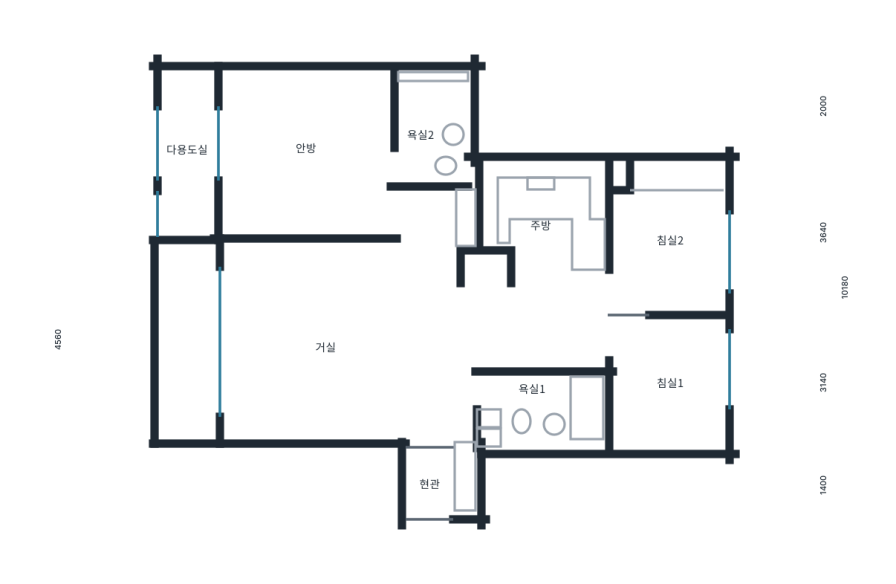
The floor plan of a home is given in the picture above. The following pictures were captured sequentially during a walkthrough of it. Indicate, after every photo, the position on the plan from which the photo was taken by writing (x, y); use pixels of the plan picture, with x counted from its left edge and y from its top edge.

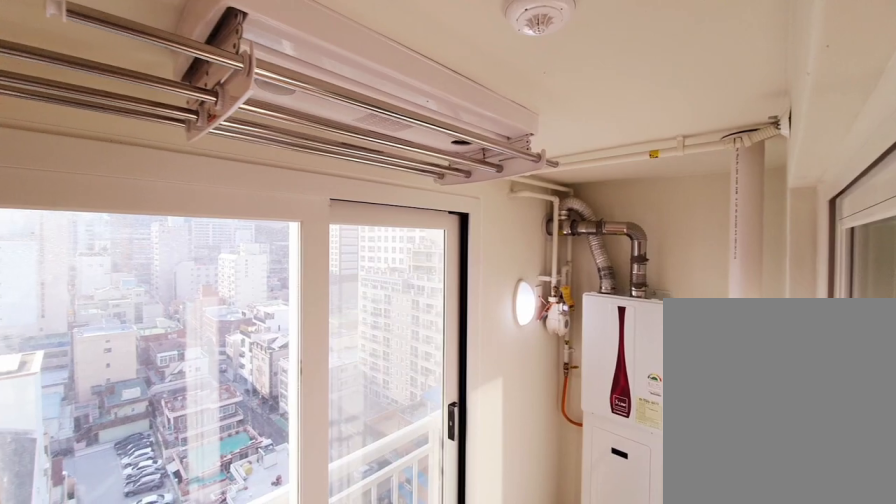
(212, 172)
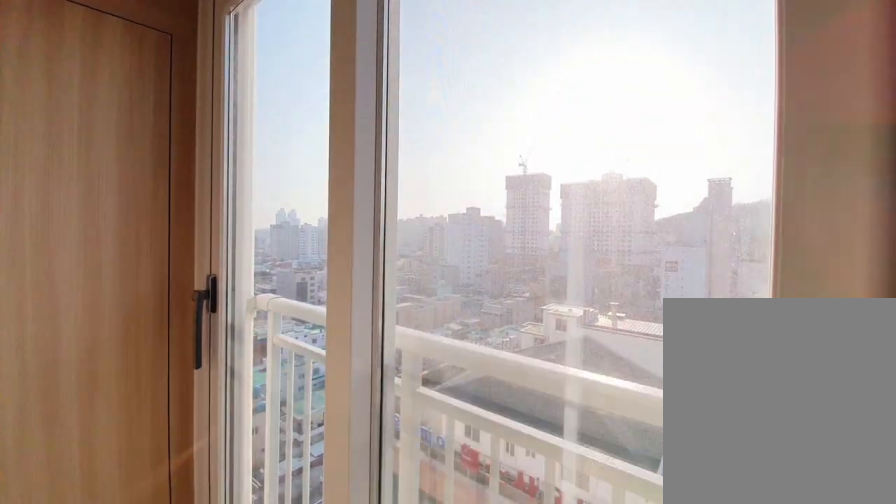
(211, 173)
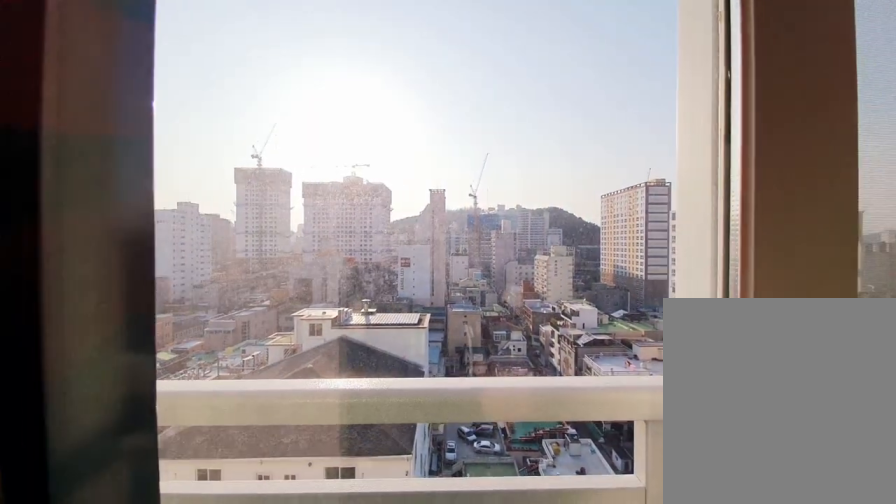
(211, 173)
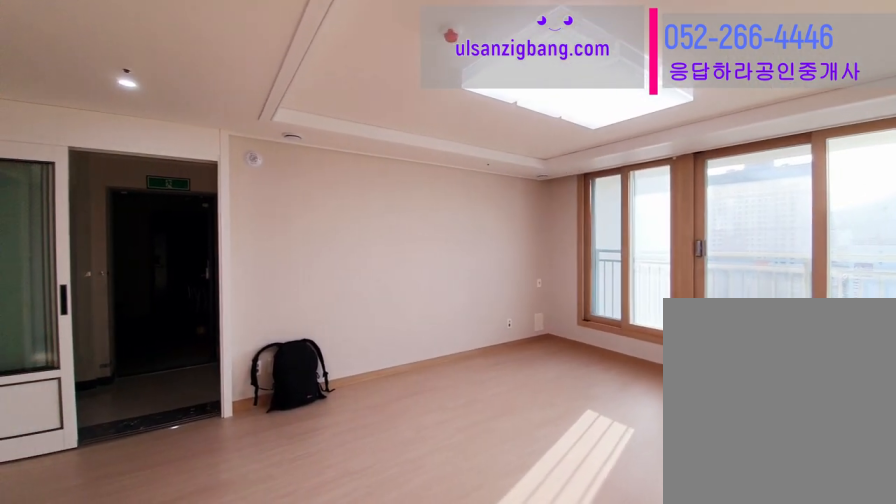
(435, 305)
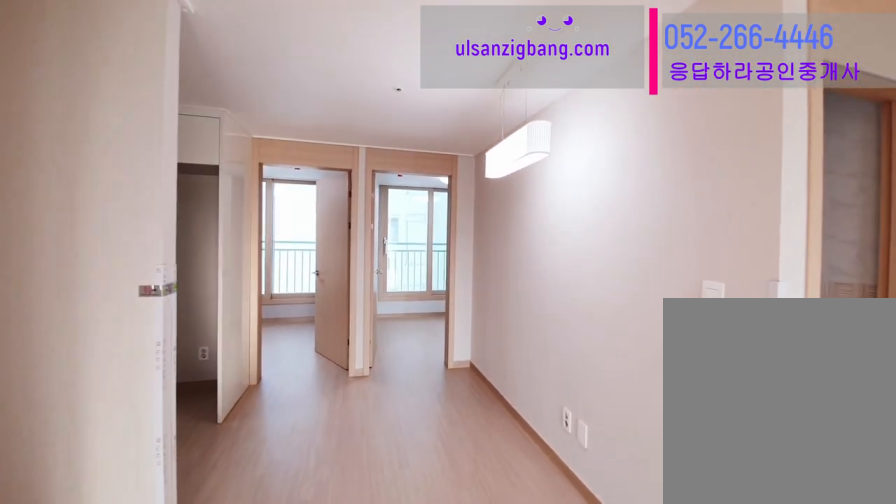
(437, 306)
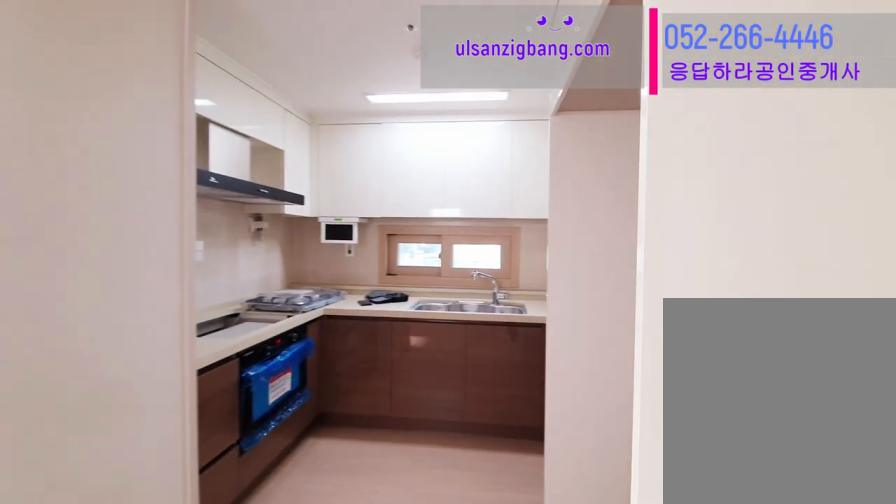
(548, 234)
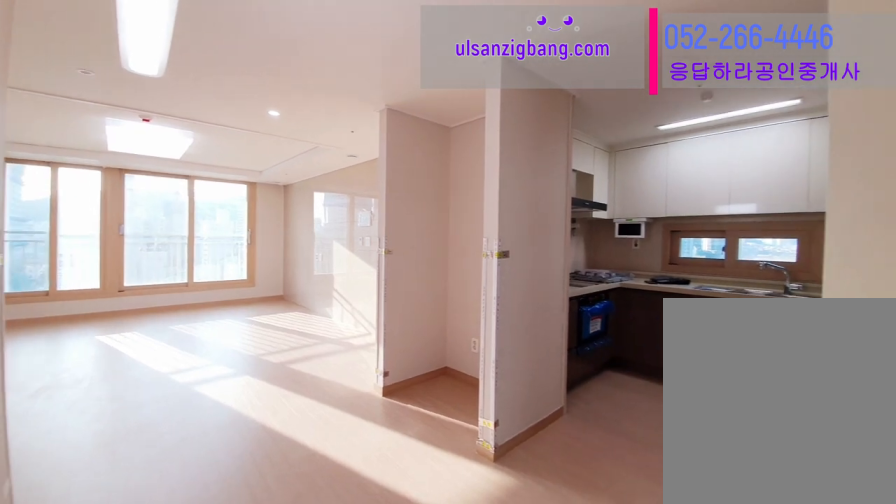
(573, 309)
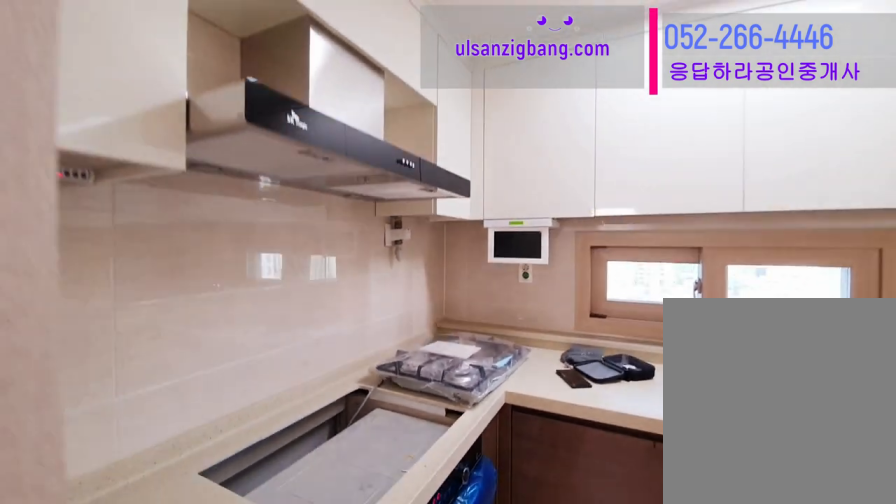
(548, 237)
